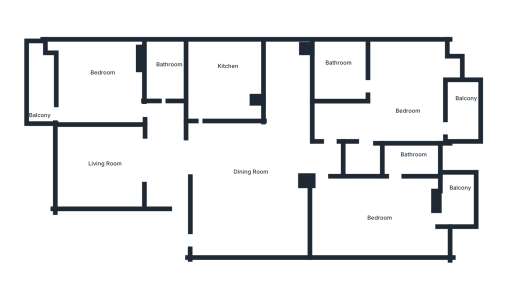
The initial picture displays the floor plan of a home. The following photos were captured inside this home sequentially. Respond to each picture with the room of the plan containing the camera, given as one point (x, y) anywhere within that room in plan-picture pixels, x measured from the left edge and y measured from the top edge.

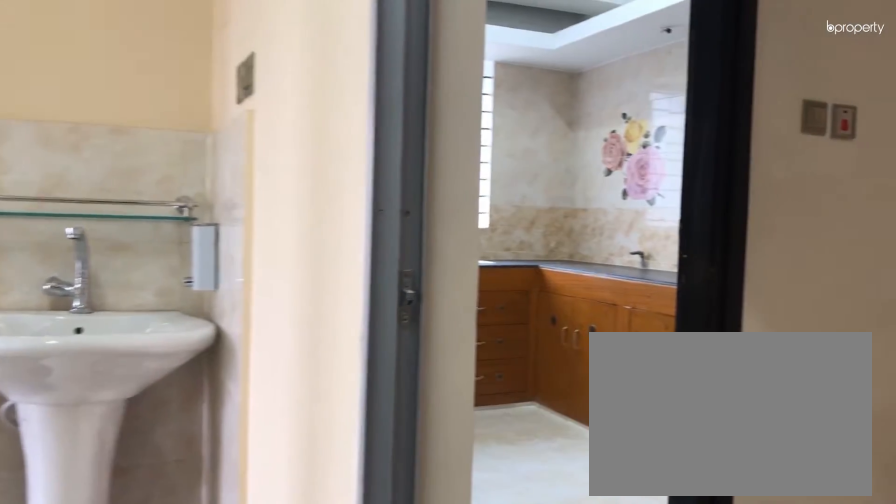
(191, 160)
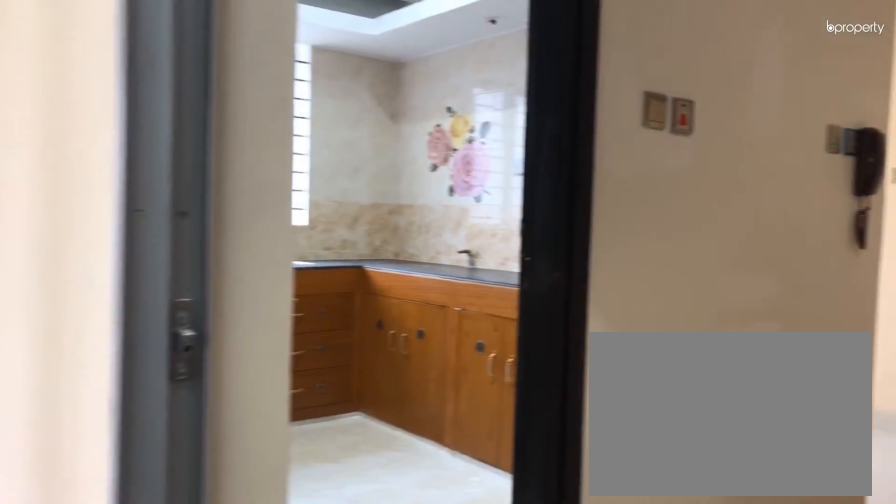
(191, 160)
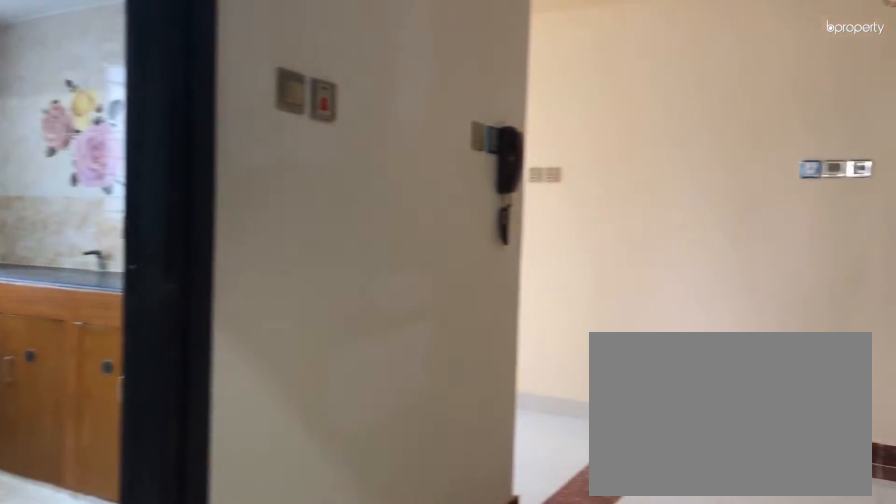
(251, 175)
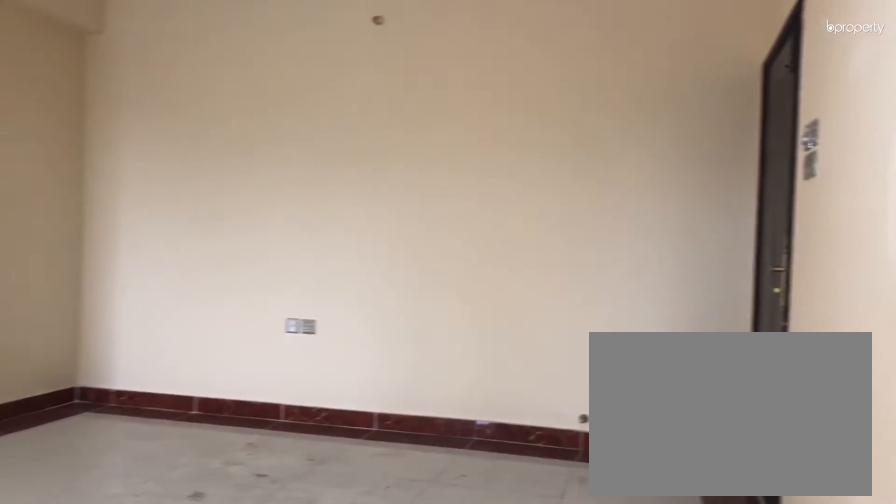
(251, 175)
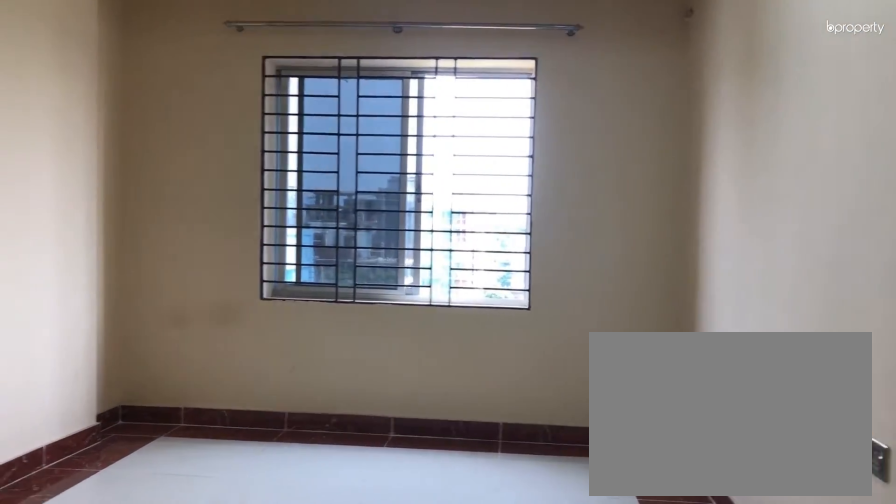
(111, 167)
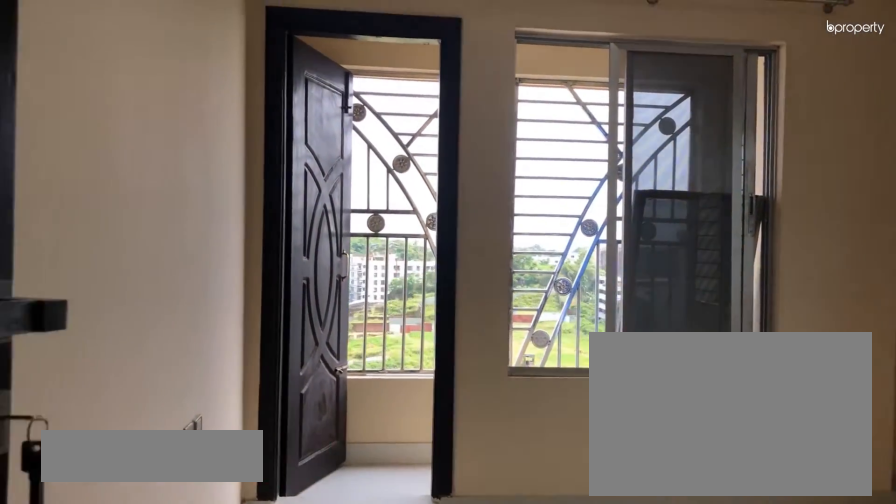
(111, 90)
